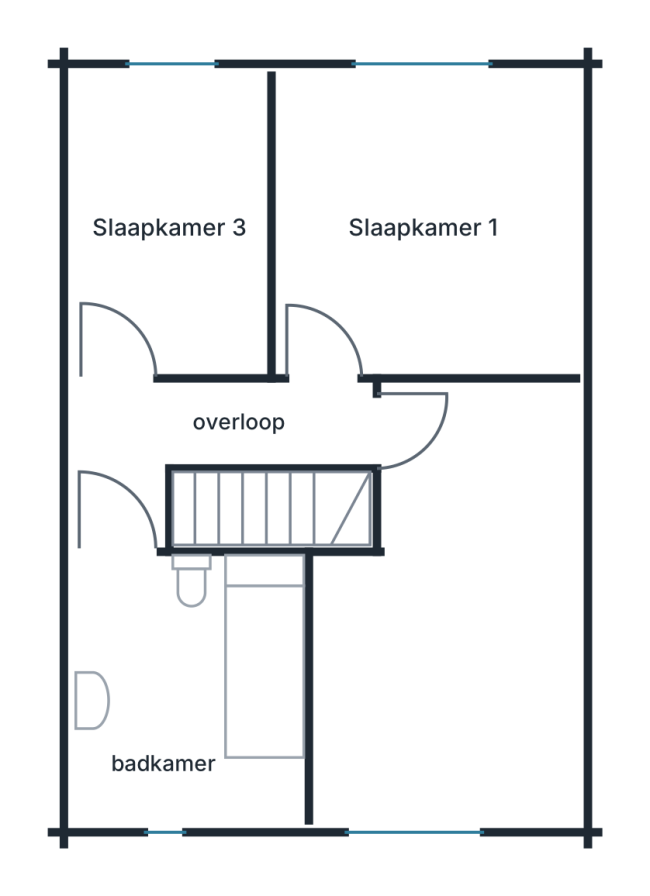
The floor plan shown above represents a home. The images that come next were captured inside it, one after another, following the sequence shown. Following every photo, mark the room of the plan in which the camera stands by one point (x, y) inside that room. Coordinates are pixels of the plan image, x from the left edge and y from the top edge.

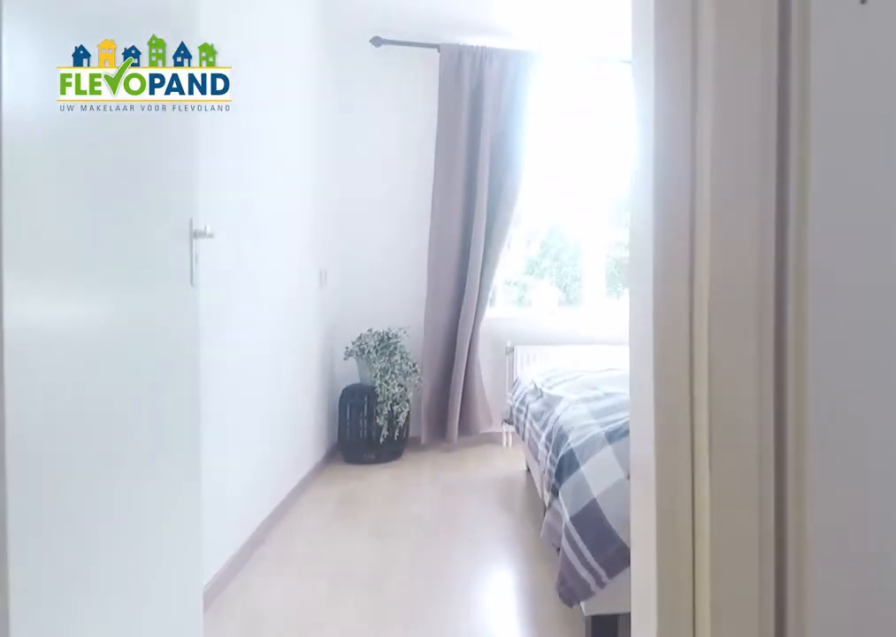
(198, 446)
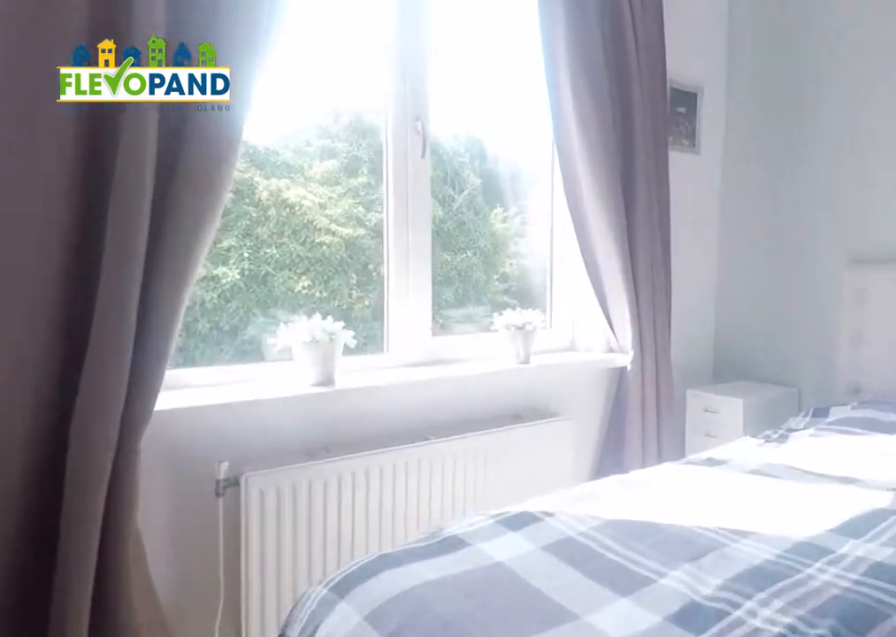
(426, 223)
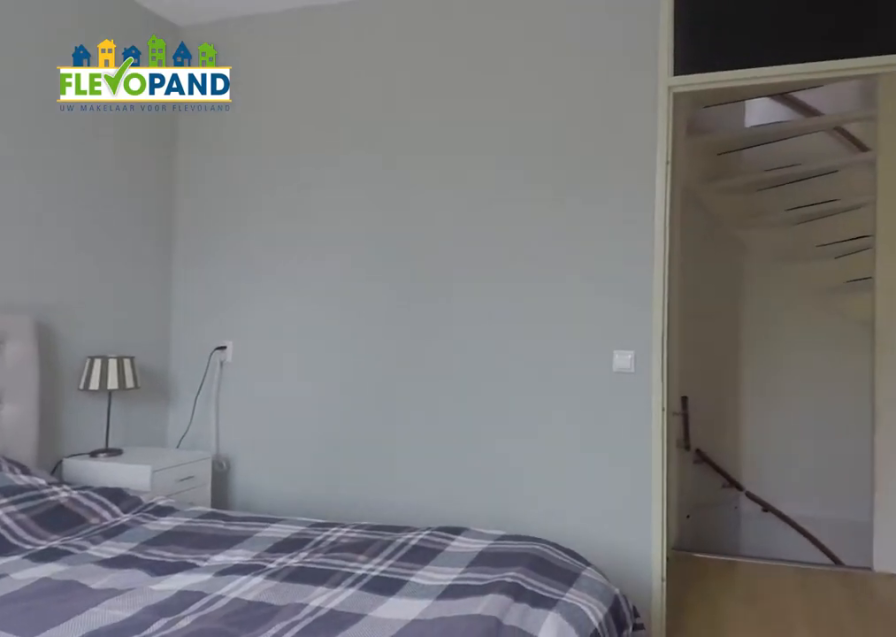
(426, 223)
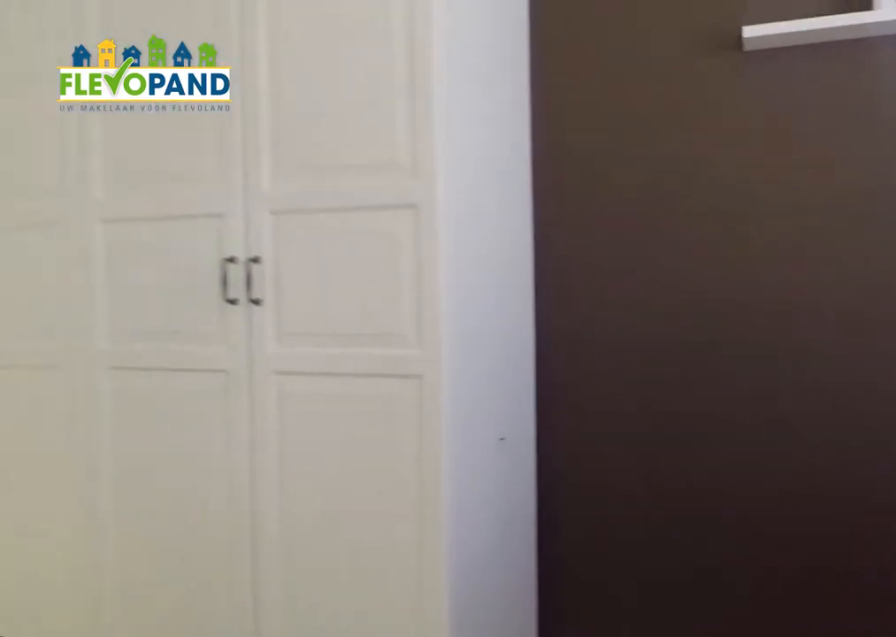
(454, 620)
